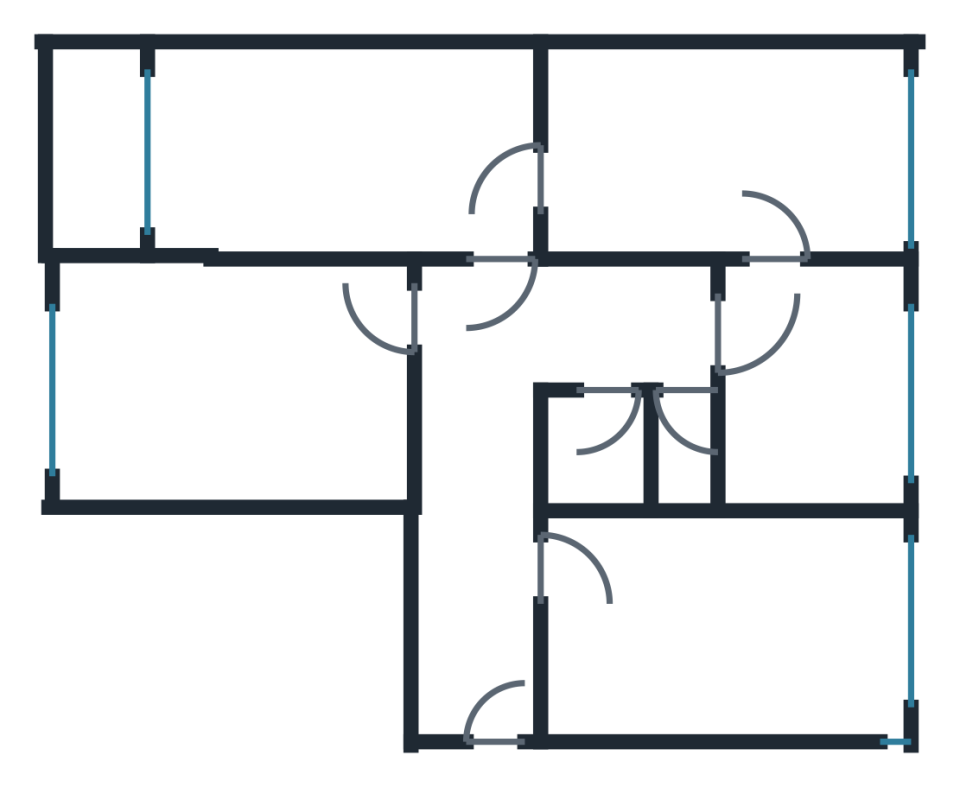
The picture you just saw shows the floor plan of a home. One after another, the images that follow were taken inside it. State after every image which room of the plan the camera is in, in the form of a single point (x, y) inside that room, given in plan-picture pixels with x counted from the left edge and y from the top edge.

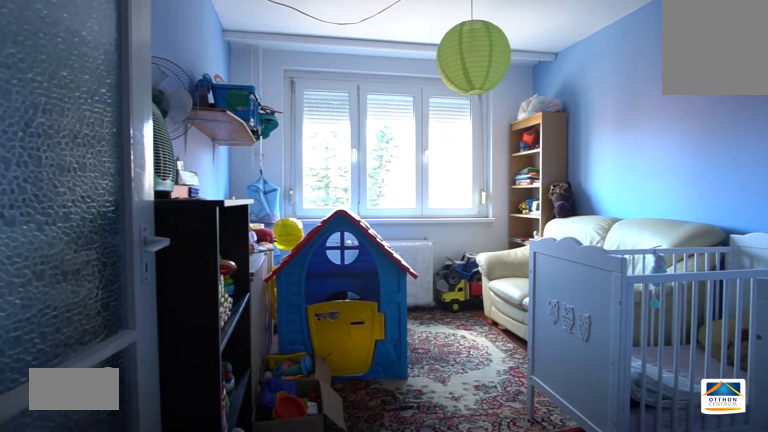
(742, 624)
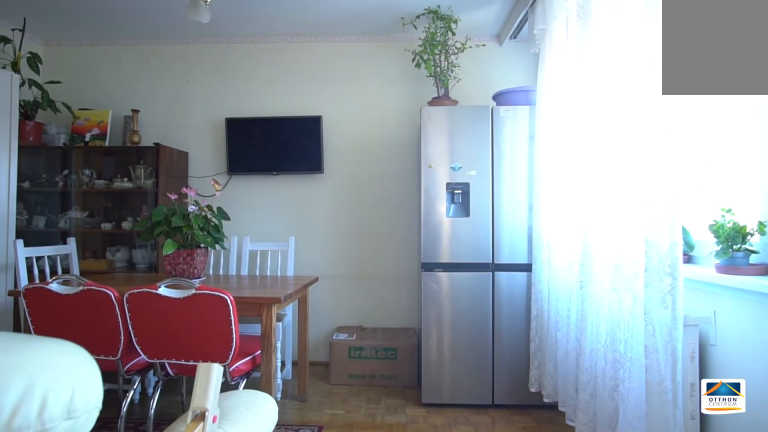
(756, 182)
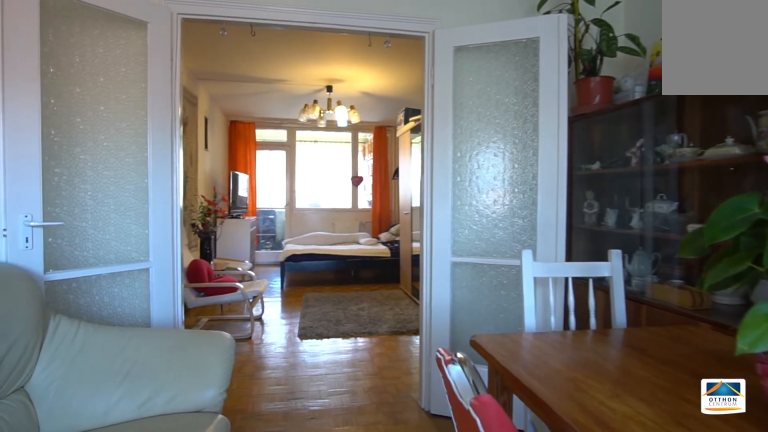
(756, 182)
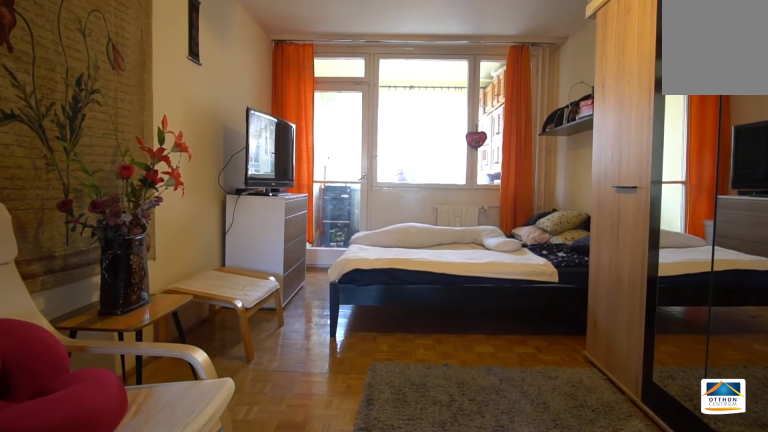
(300, 169)
